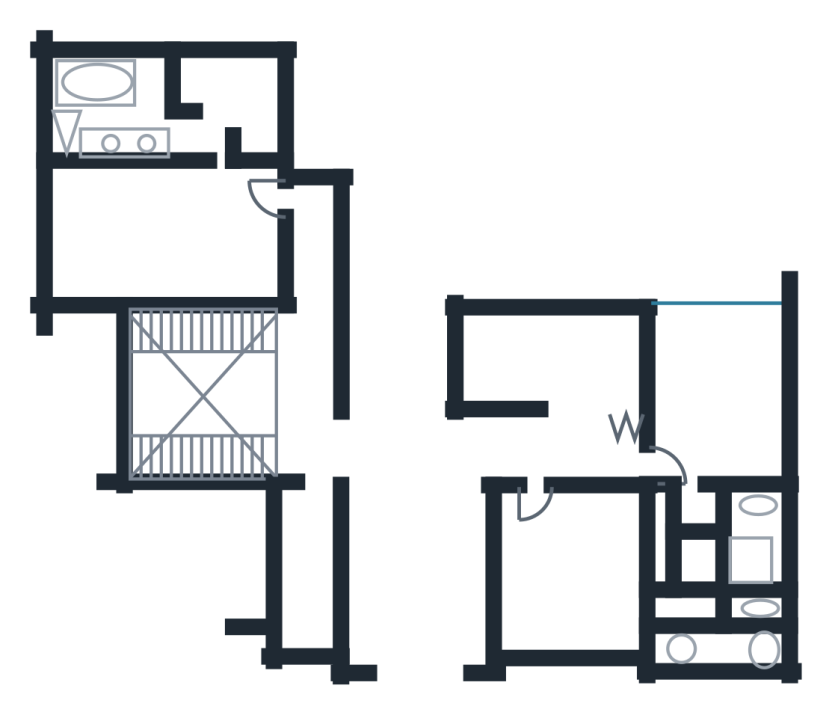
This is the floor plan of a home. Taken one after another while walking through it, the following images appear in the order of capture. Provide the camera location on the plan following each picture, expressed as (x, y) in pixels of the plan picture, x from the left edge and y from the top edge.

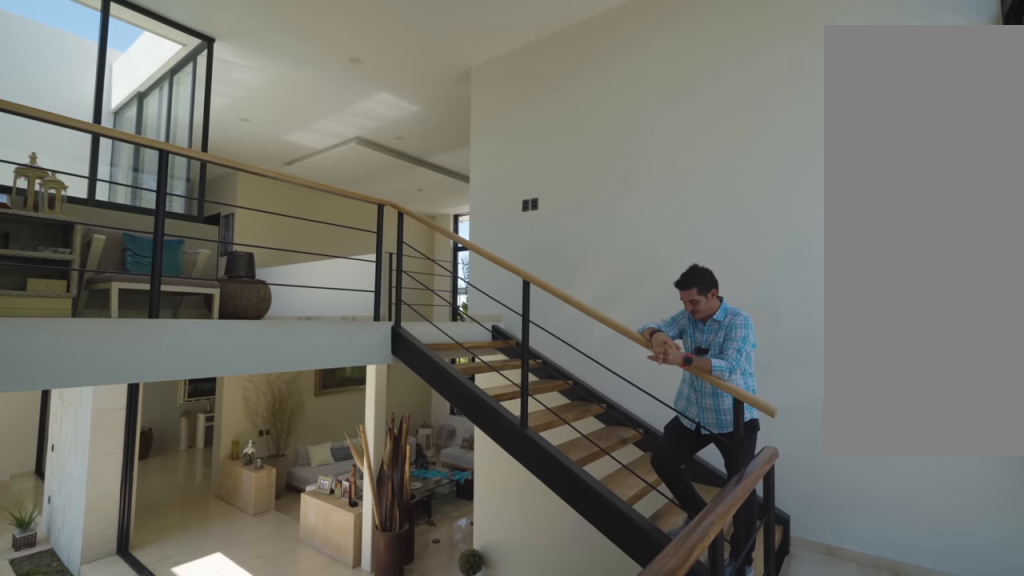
(150, 370)
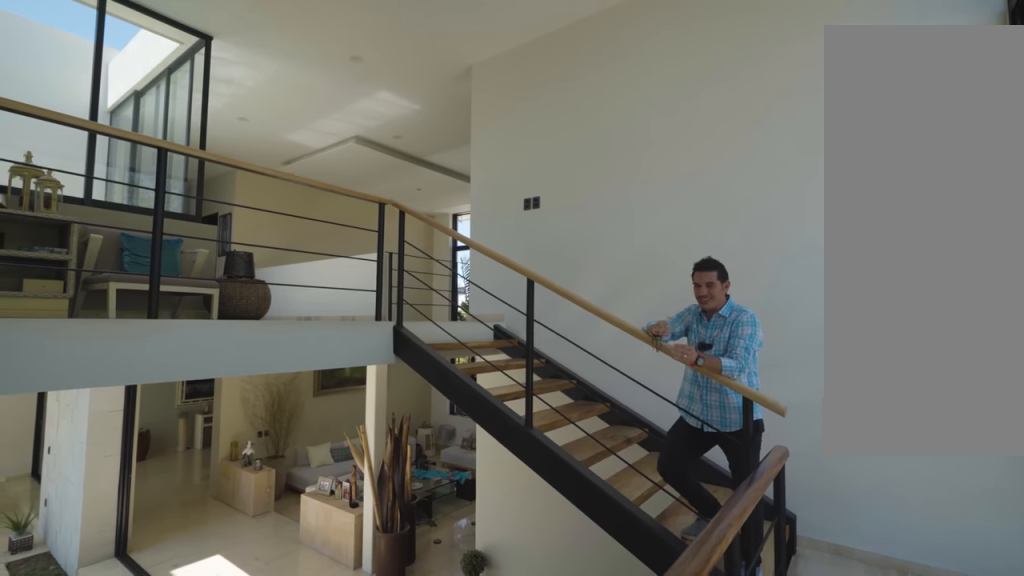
(149, 339)
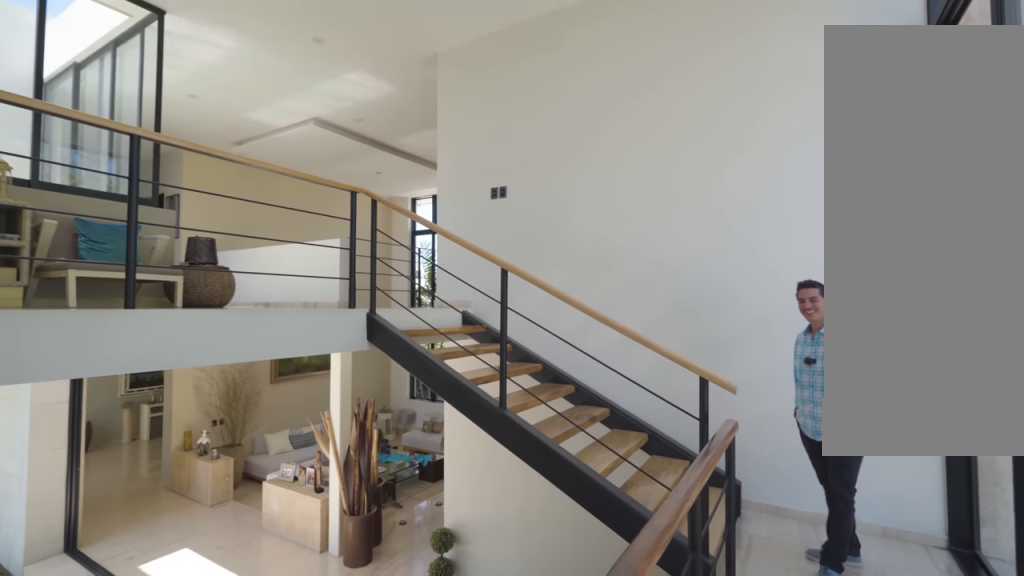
(165, 326)
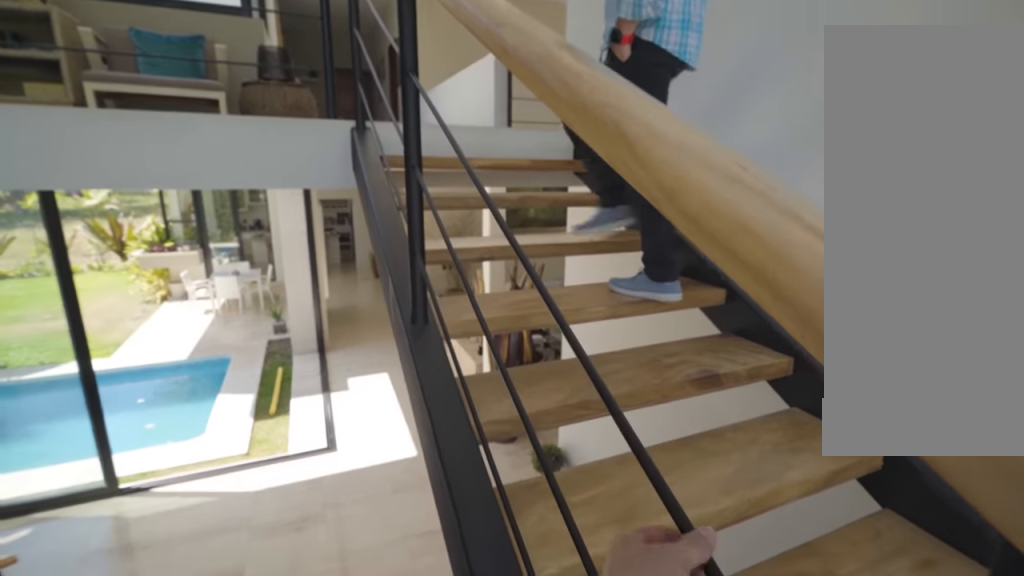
(150, 405)
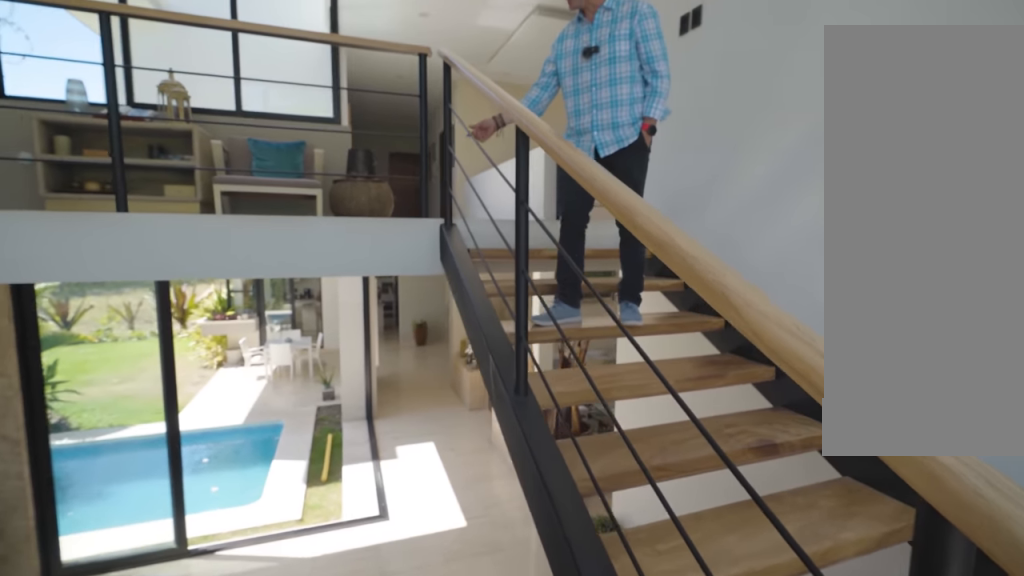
(152, 461)
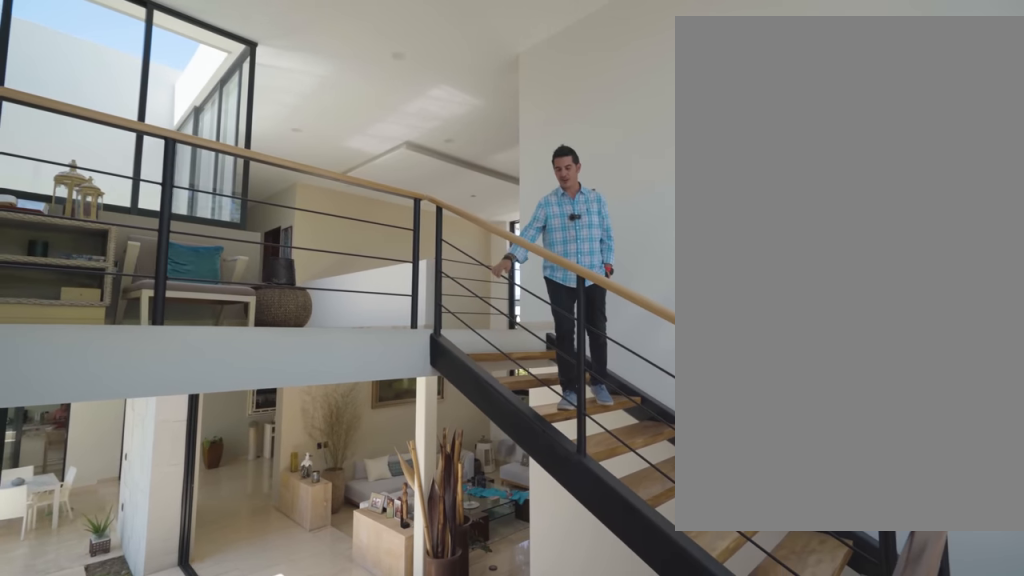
(148, 418)
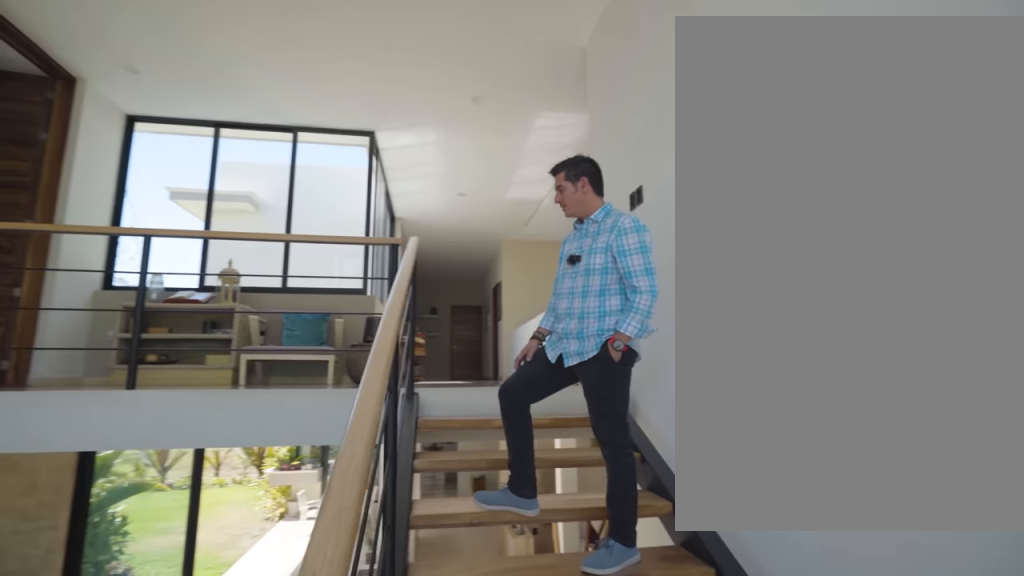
(148, 432)
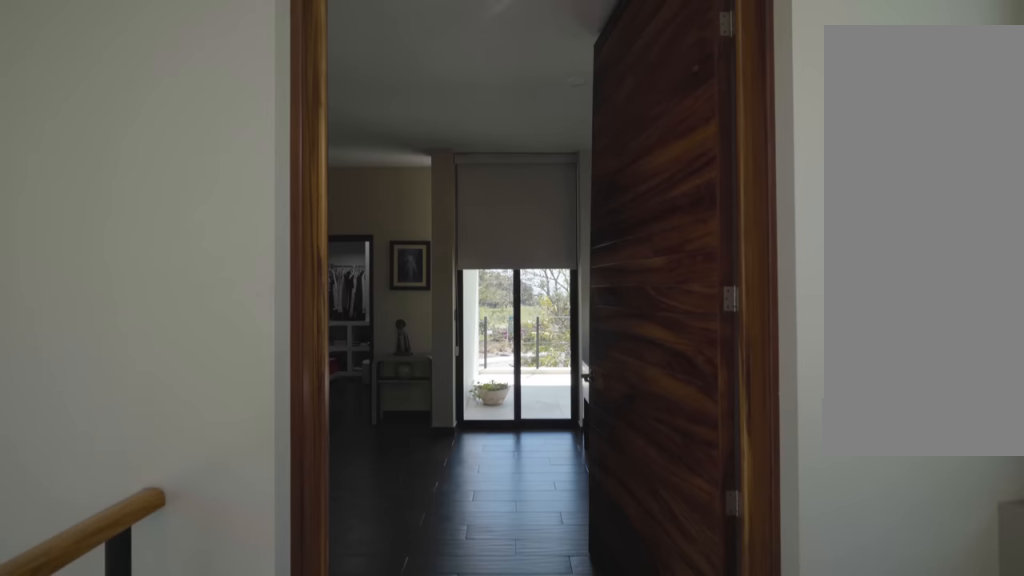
(320, 324)
